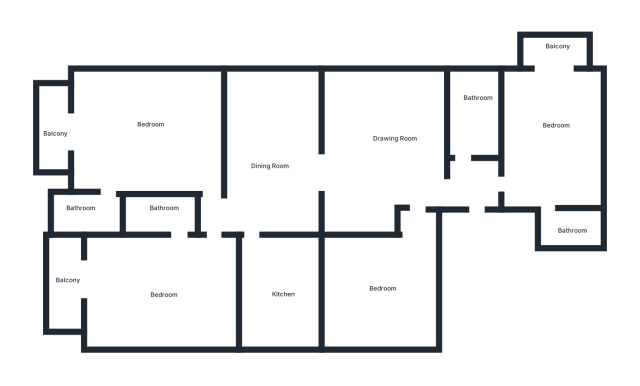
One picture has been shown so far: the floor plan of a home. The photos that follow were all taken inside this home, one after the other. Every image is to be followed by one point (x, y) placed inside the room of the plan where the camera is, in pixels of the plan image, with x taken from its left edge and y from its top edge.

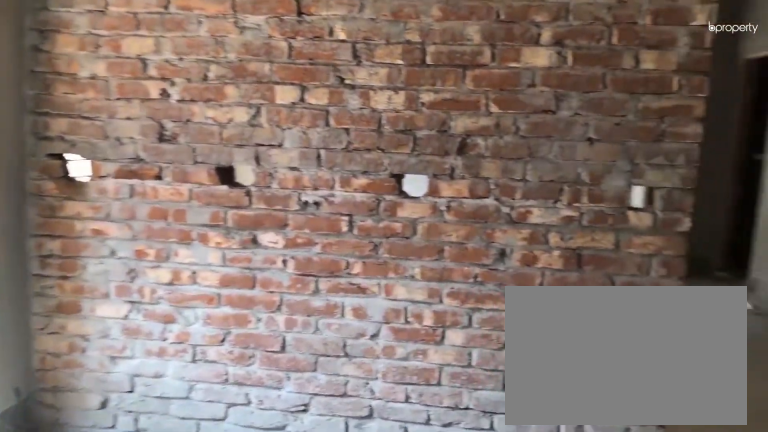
(279, 161)
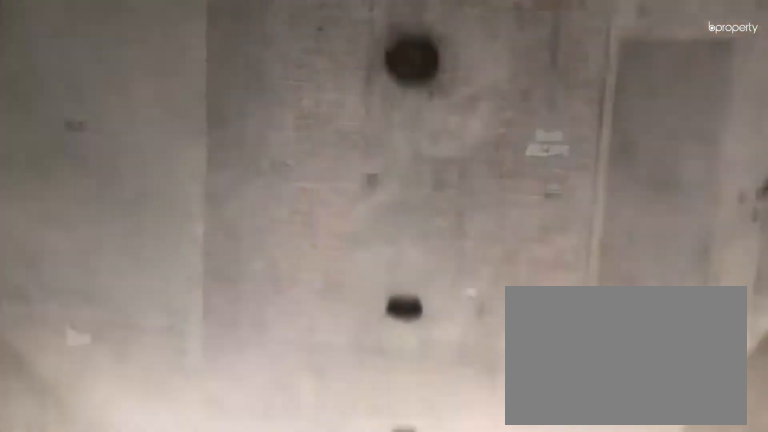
(279, 161)
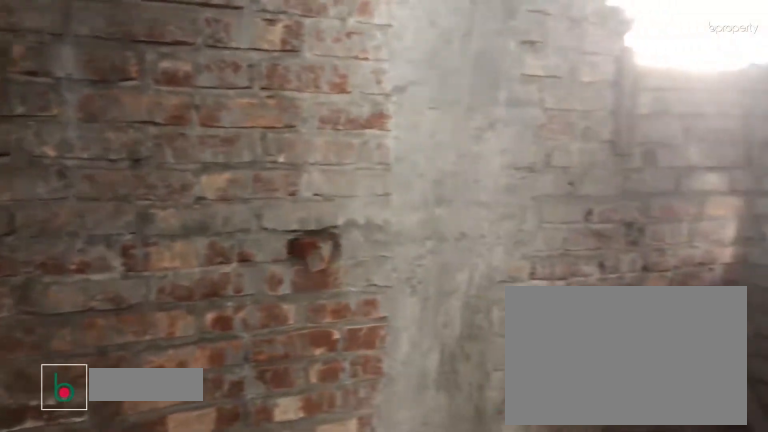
(97, 217)
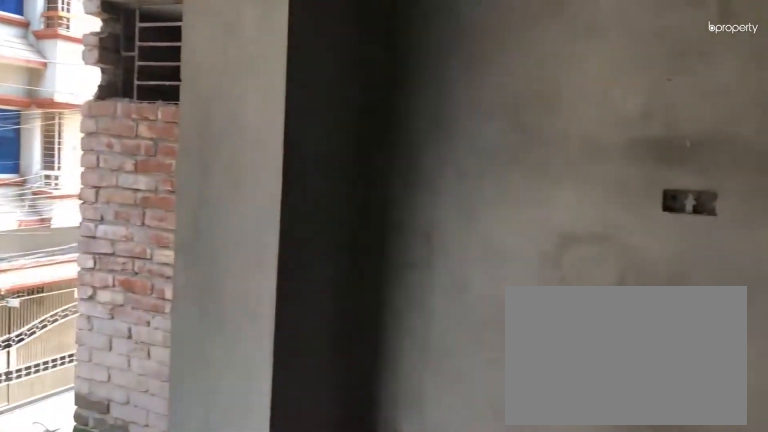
(147, 298)
